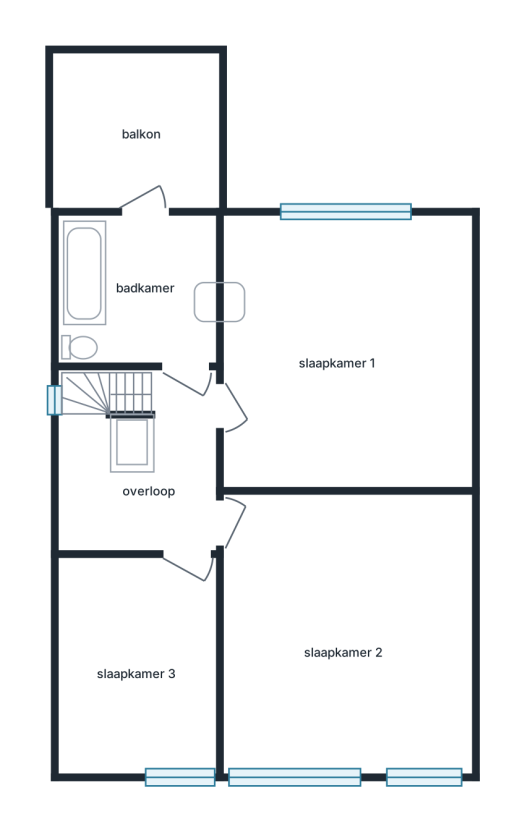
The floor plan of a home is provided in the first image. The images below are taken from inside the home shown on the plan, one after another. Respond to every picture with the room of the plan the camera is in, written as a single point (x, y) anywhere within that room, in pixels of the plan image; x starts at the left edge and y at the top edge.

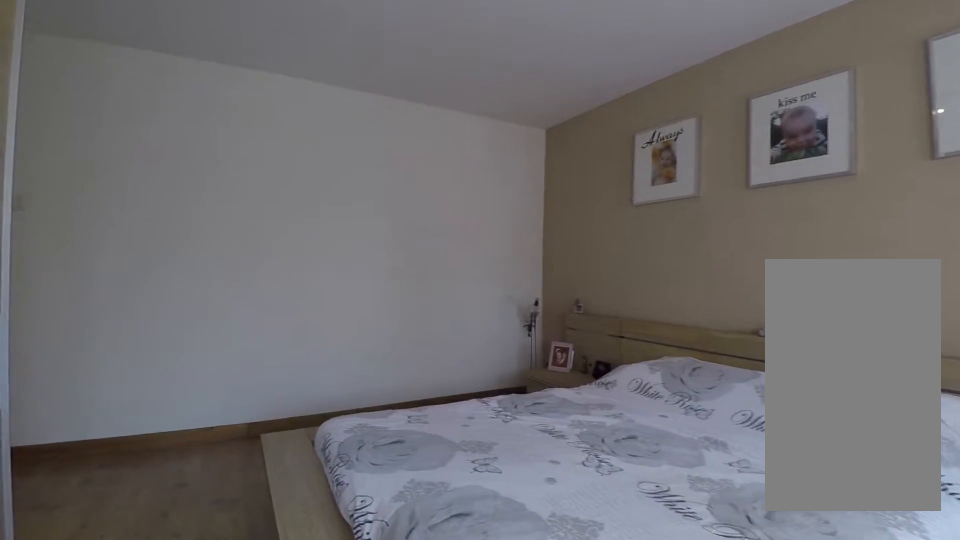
(343, 632)
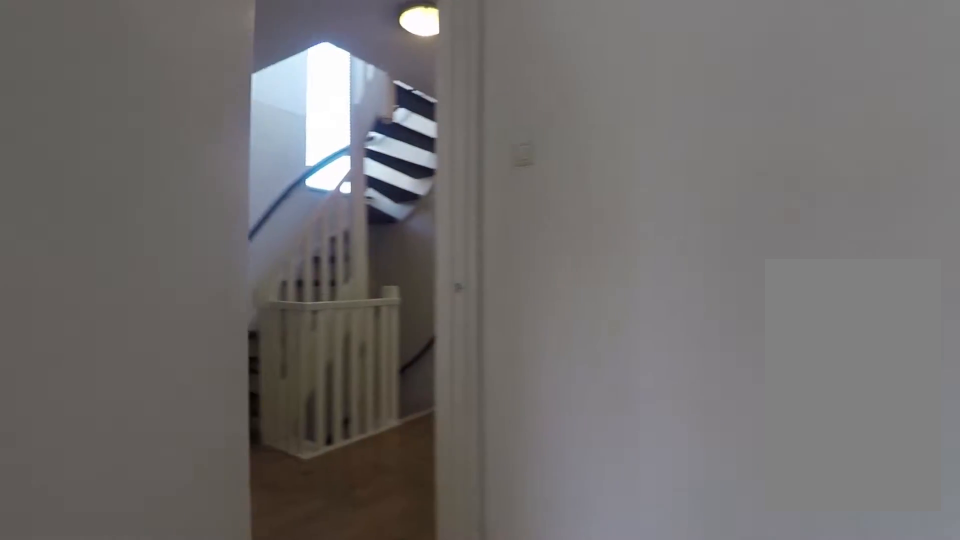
(343, 632)
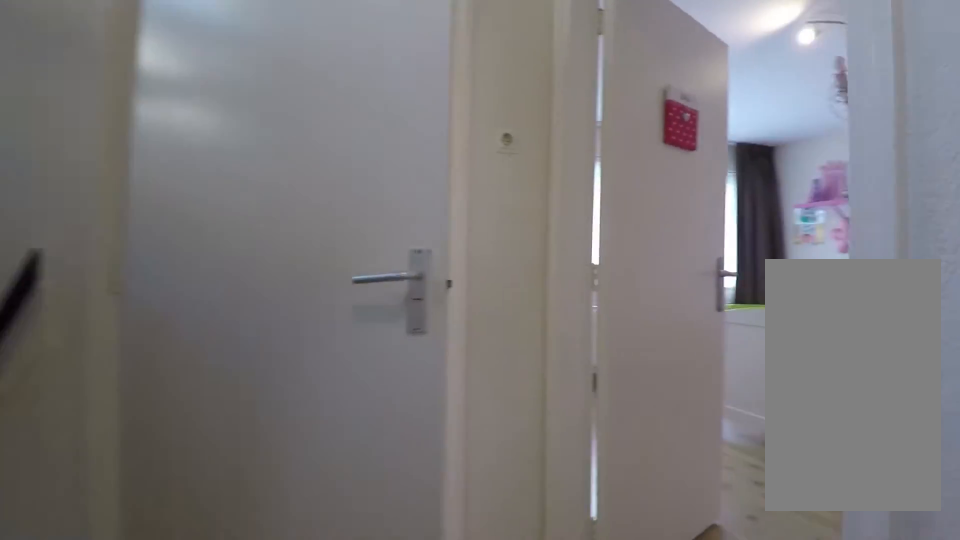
(139, 461)
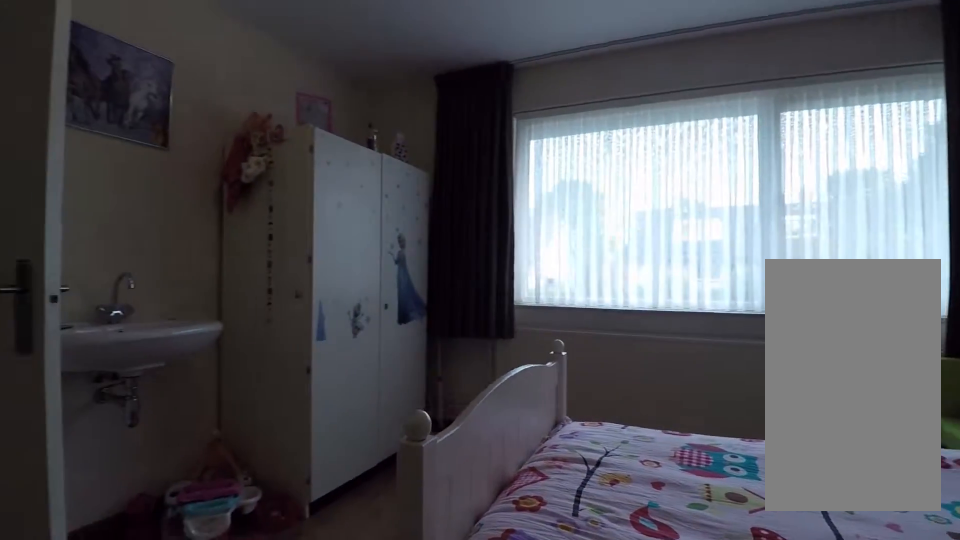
(458, 350)
